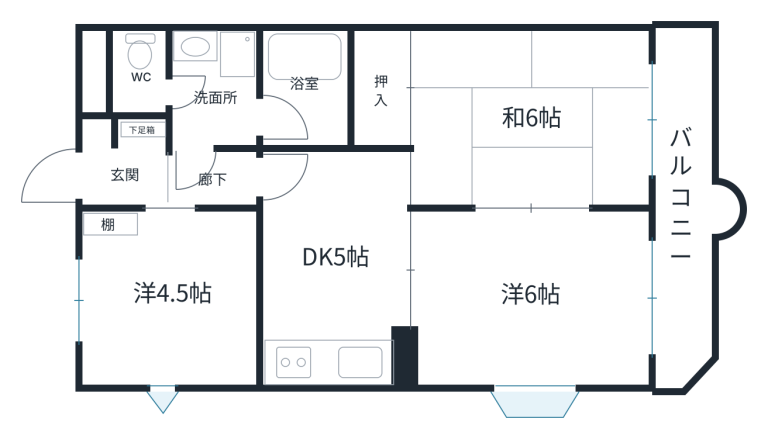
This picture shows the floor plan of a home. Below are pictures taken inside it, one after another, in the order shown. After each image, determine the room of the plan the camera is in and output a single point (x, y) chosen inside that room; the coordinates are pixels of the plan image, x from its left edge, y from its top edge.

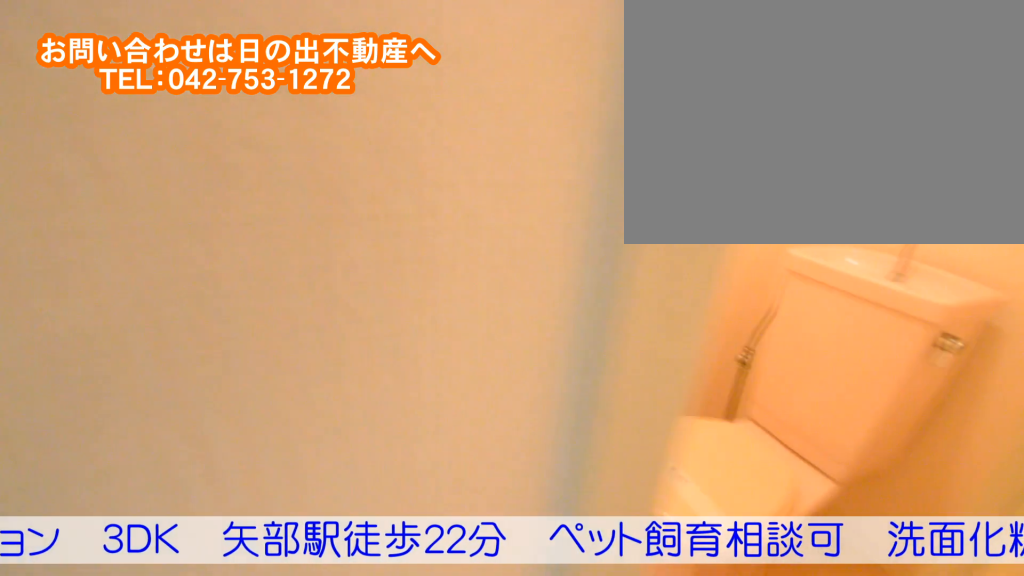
(139, 73)
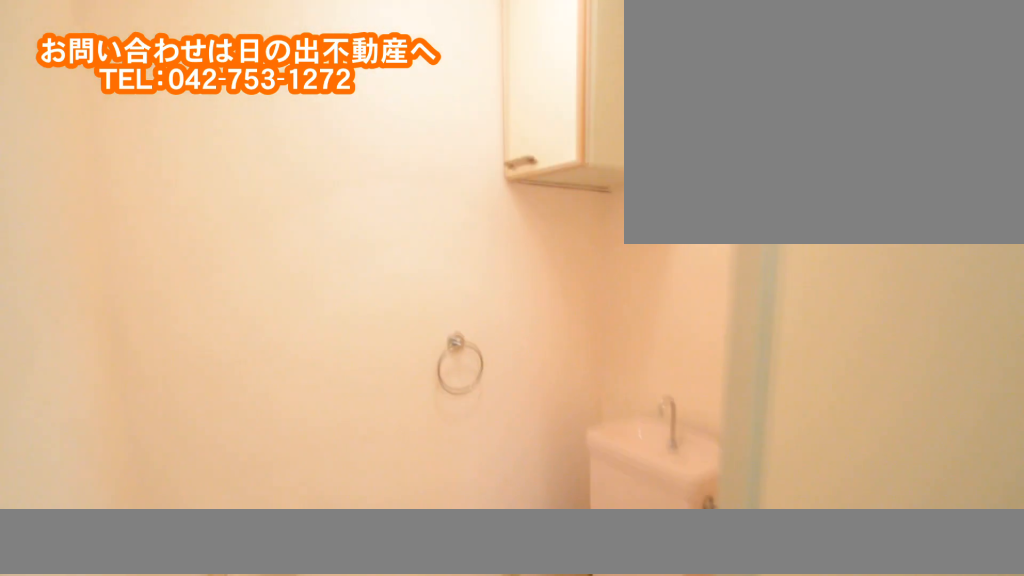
(139, 73)
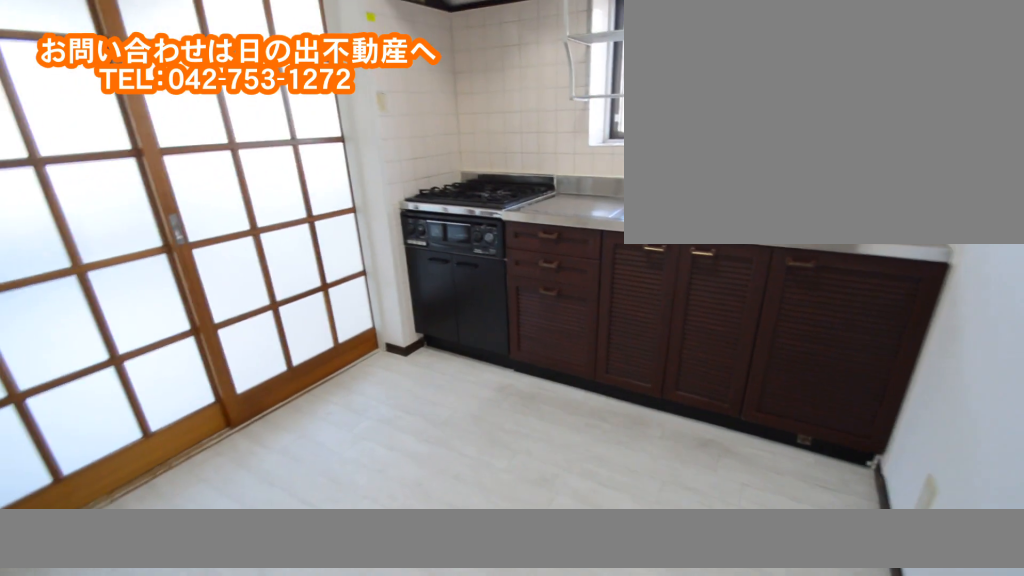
(344, 291)
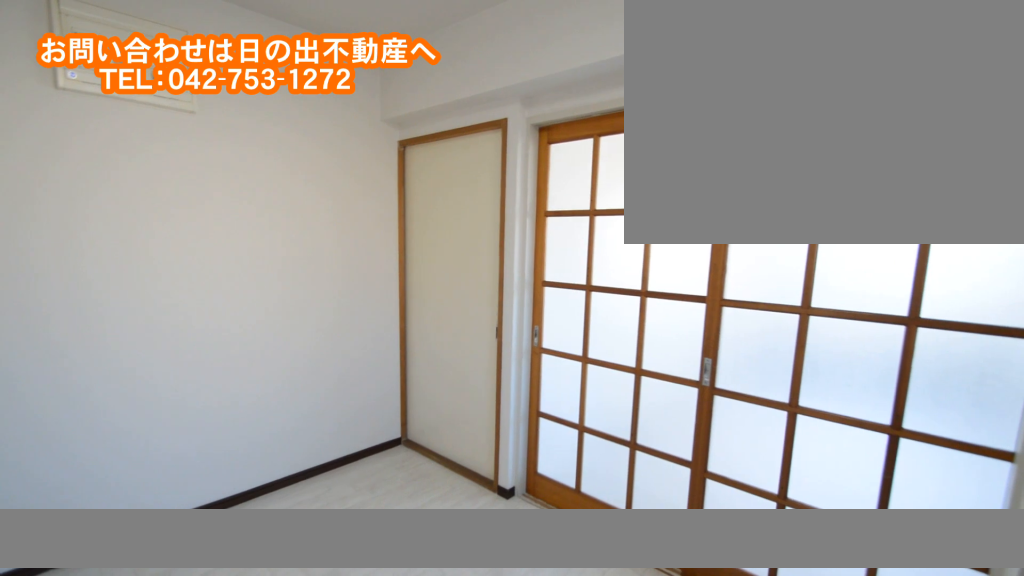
(344, 291)
